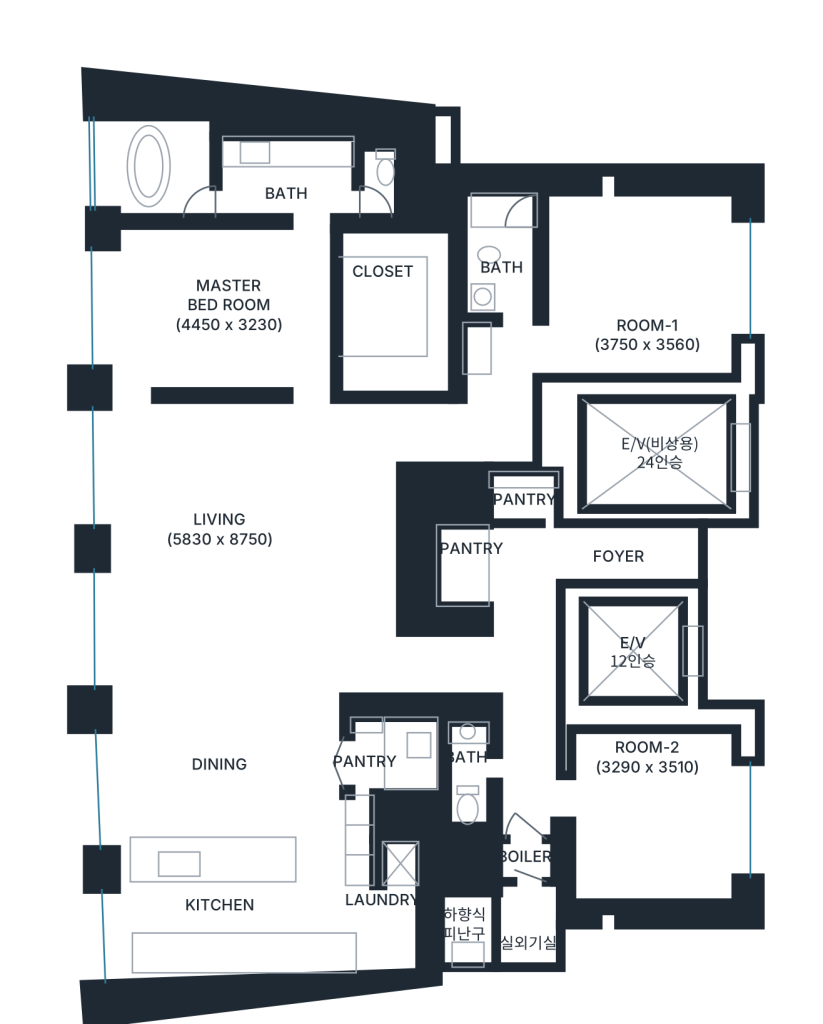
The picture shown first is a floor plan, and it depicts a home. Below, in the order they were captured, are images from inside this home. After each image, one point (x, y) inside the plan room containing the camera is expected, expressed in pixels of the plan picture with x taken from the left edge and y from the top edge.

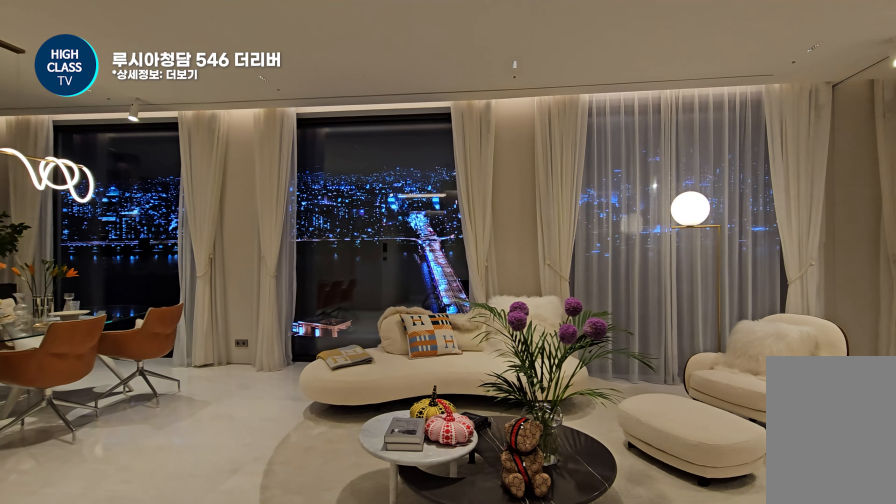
(241, 540)
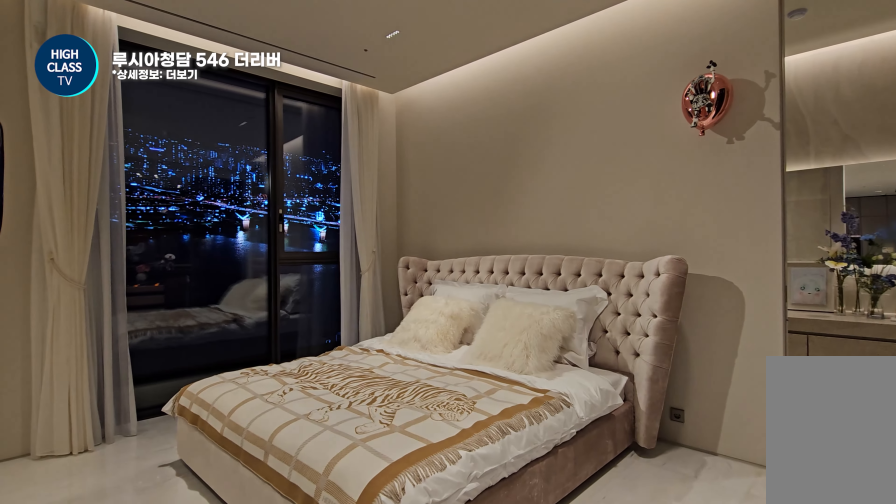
(277, 303)
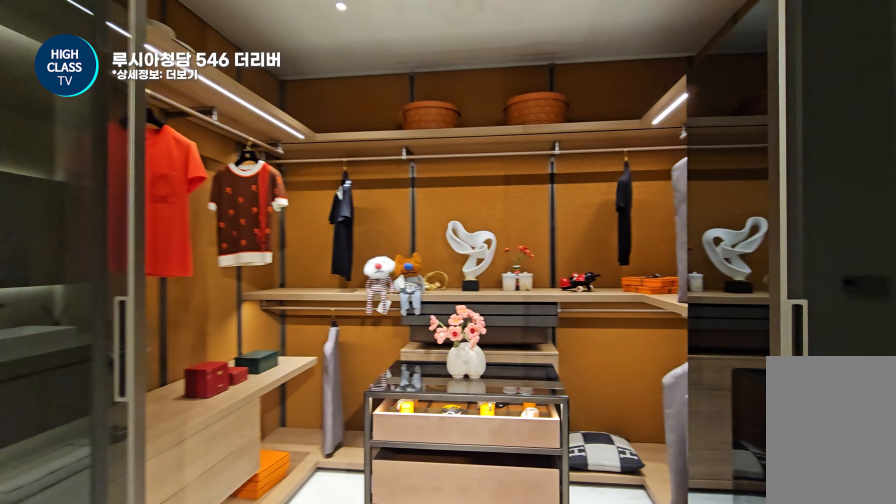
(277, 303)
